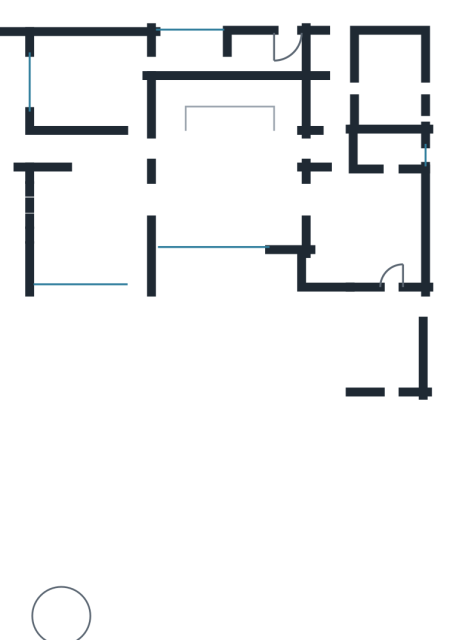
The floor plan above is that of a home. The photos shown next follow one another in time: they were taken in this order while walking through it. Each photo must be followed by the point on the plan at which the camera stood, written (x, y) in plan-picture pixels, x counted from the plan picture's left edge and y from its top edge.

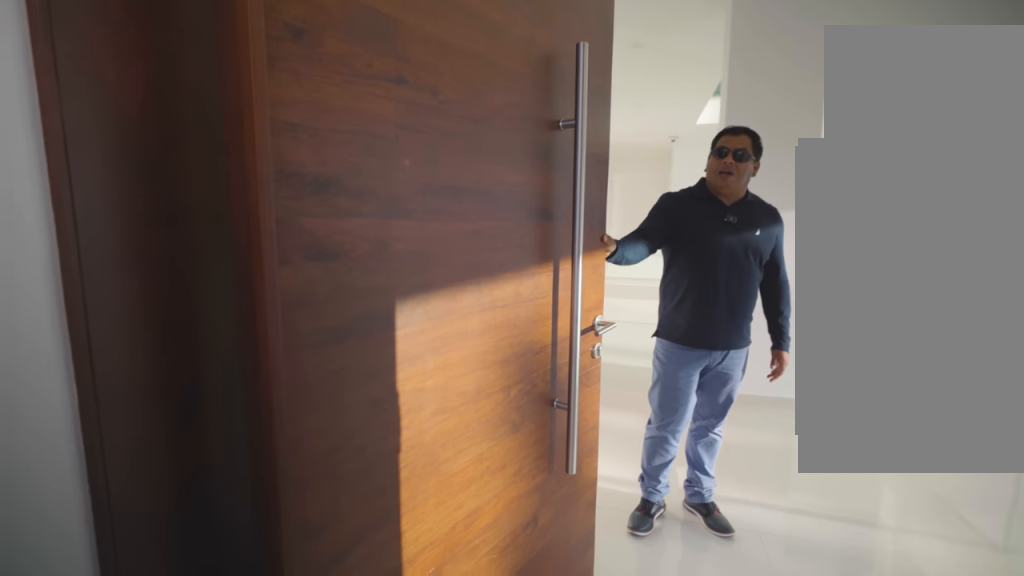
(49, 149)
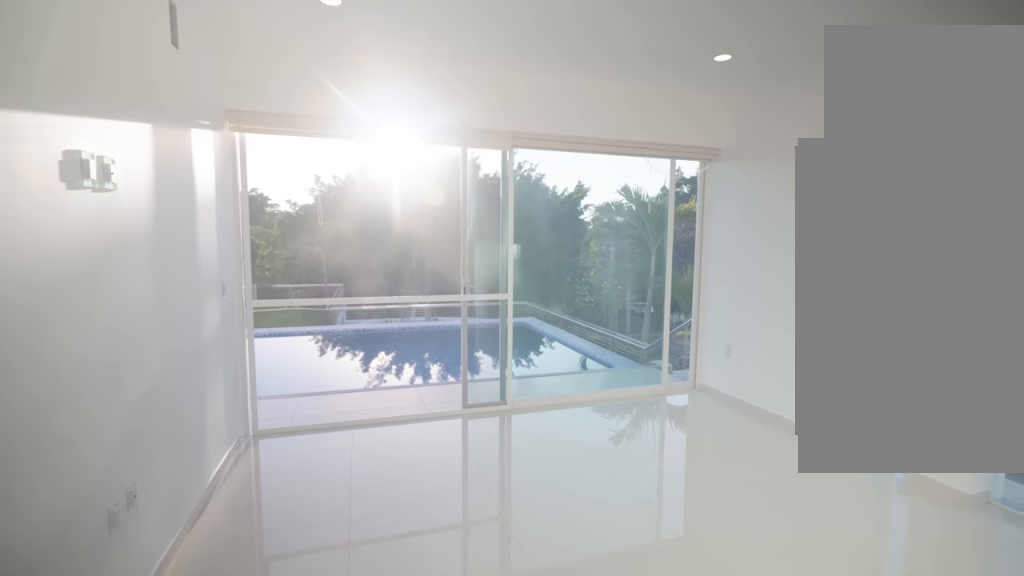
(128, 158)
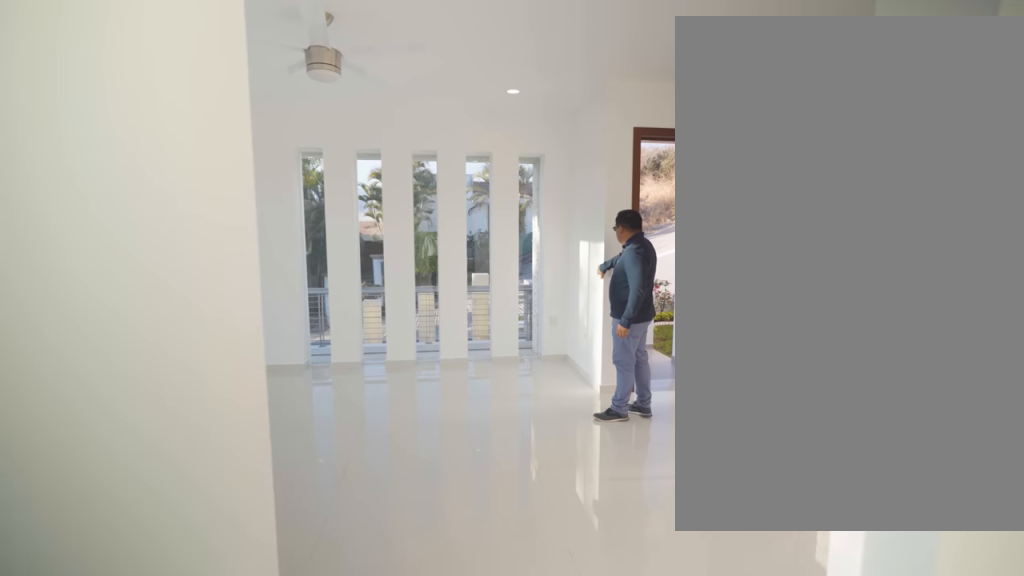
(177, 206)
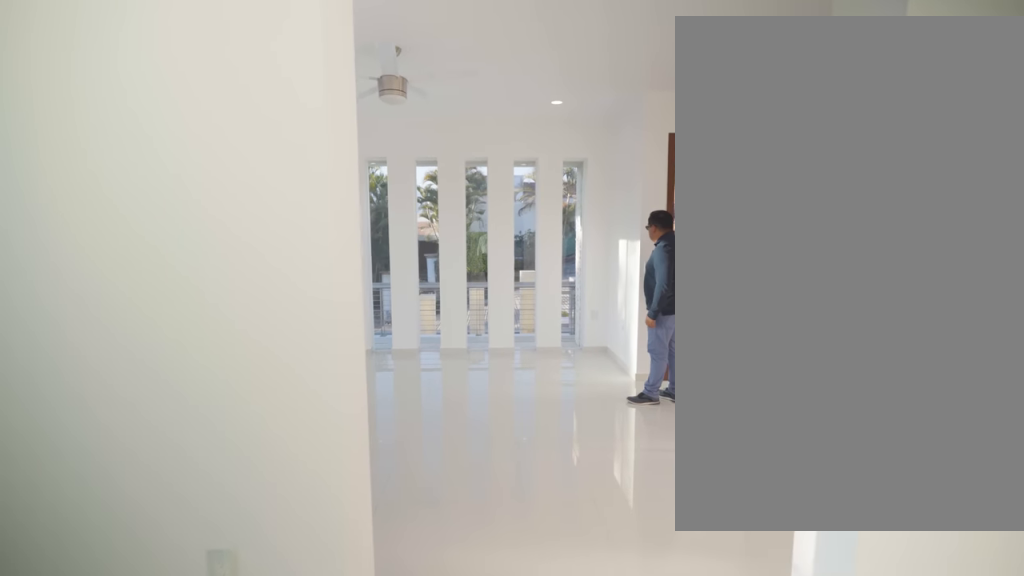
(203, 206)
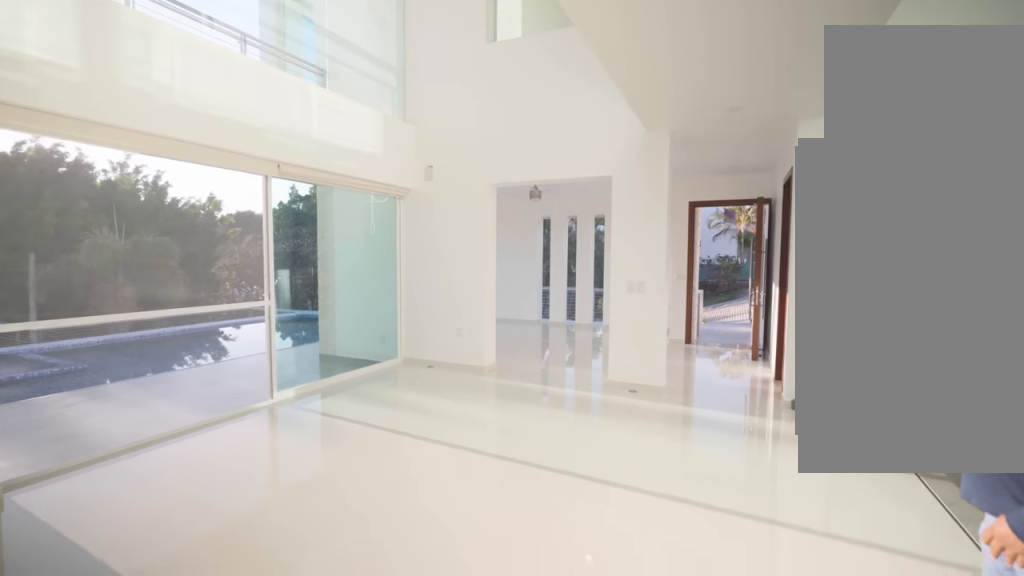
(283, 157)
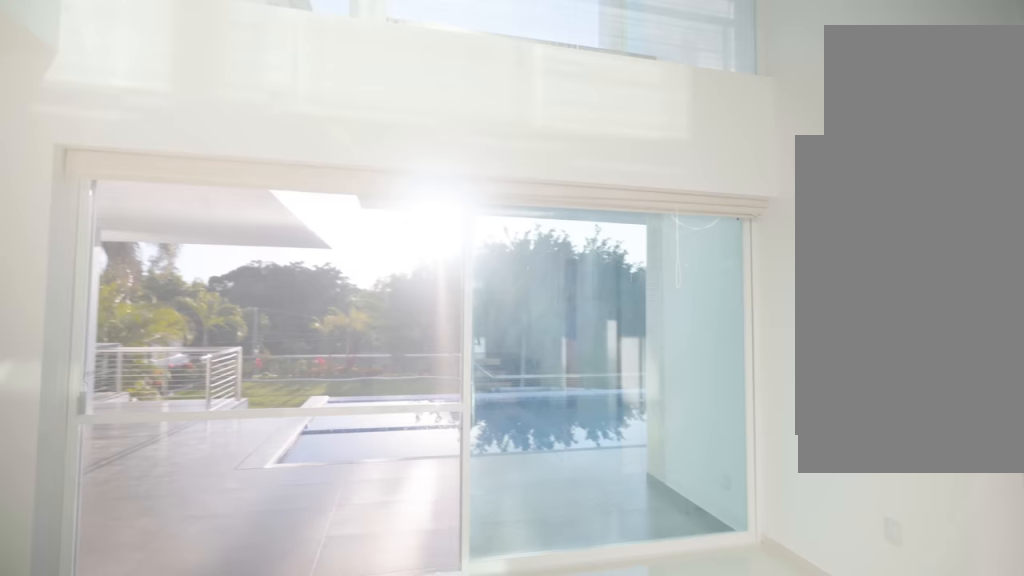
(203, 184)
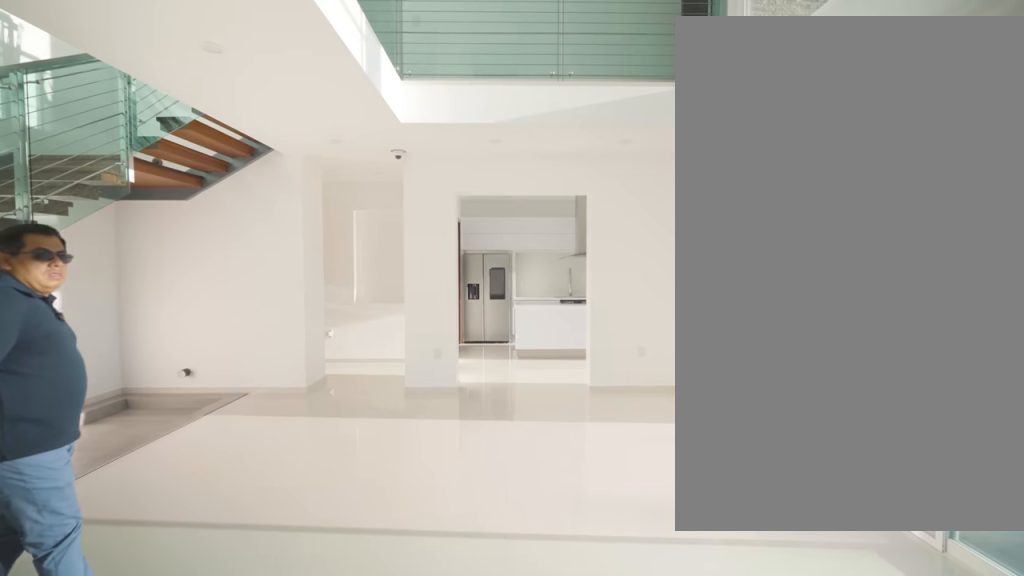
(177, 197)
